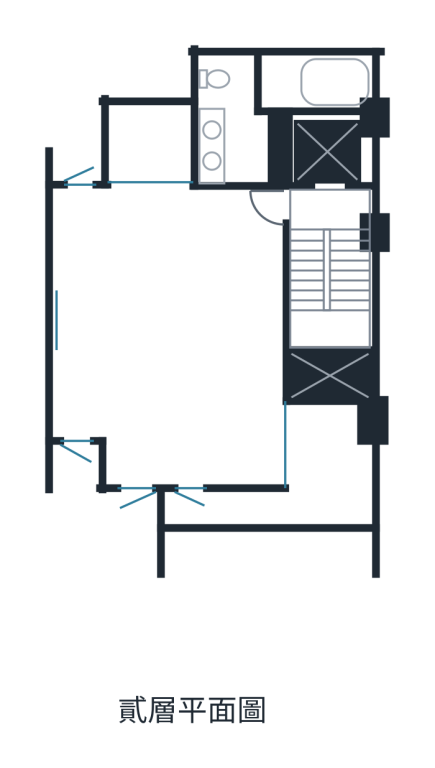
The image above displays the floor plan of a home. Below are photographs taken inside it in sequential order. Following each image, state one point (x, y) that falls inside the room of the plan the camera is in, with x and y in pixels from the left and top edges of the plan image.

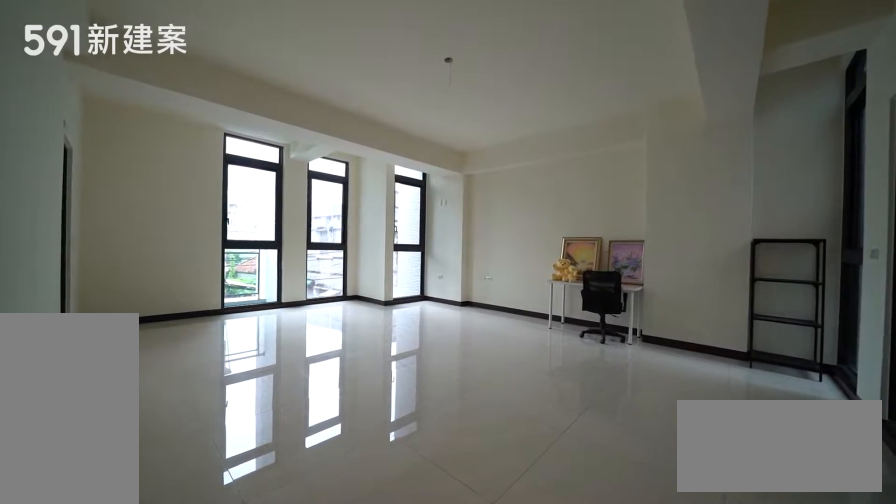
(168, 330)
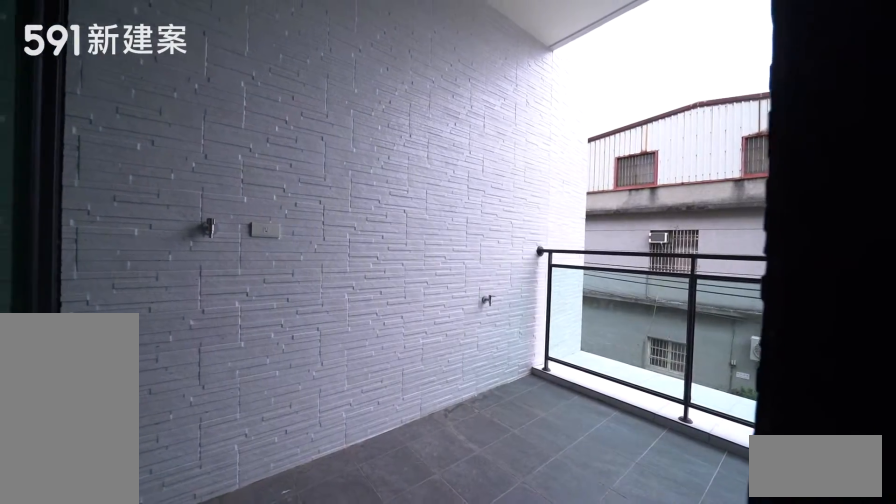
(290, 482)
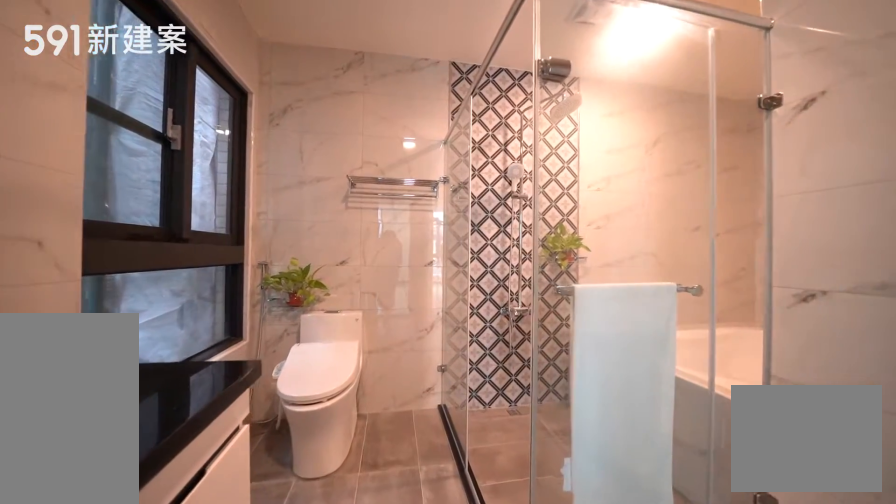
(275, 101)
